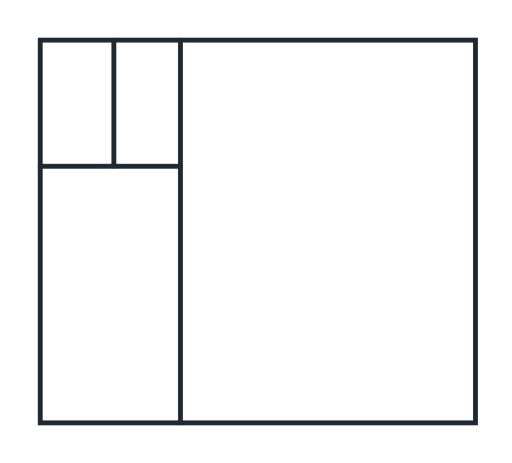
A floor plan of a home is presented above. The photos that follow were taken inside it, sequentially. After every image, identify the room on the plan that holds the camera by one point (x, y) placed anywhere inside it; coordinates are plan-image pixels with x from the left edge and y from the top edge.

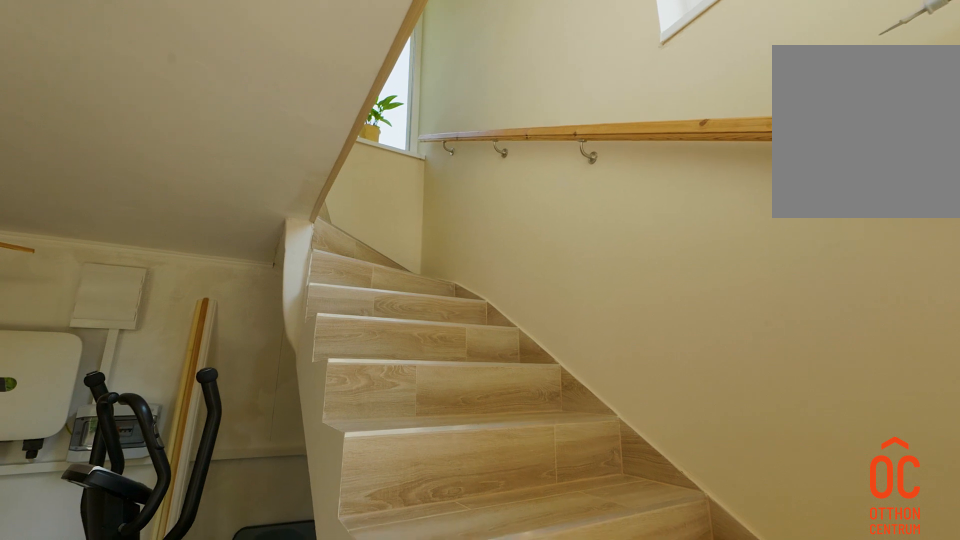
(337, 249)
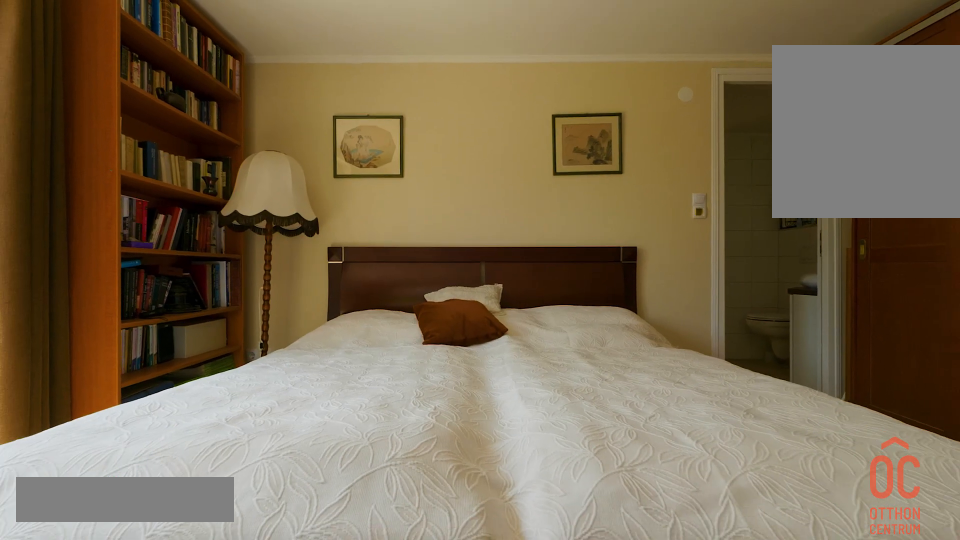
(337, 249)
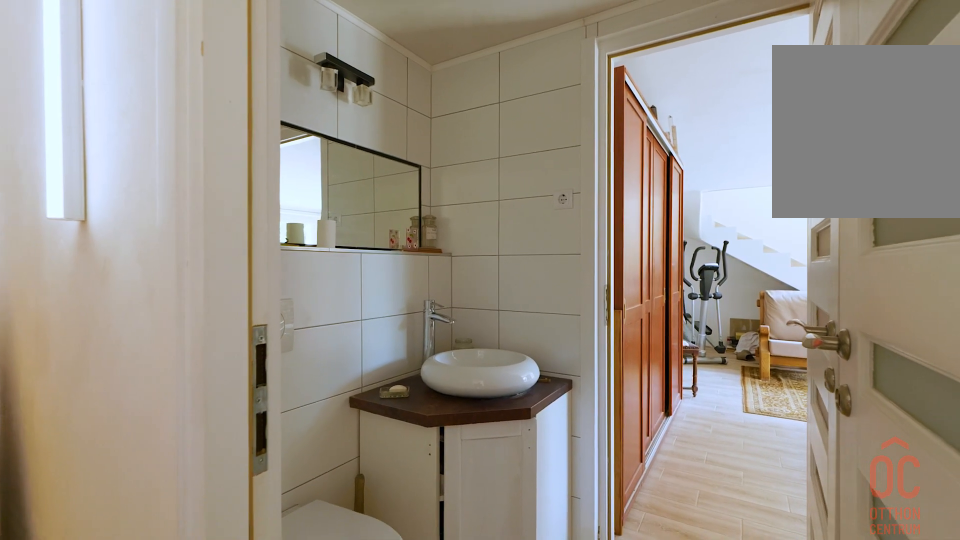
(129, 107)
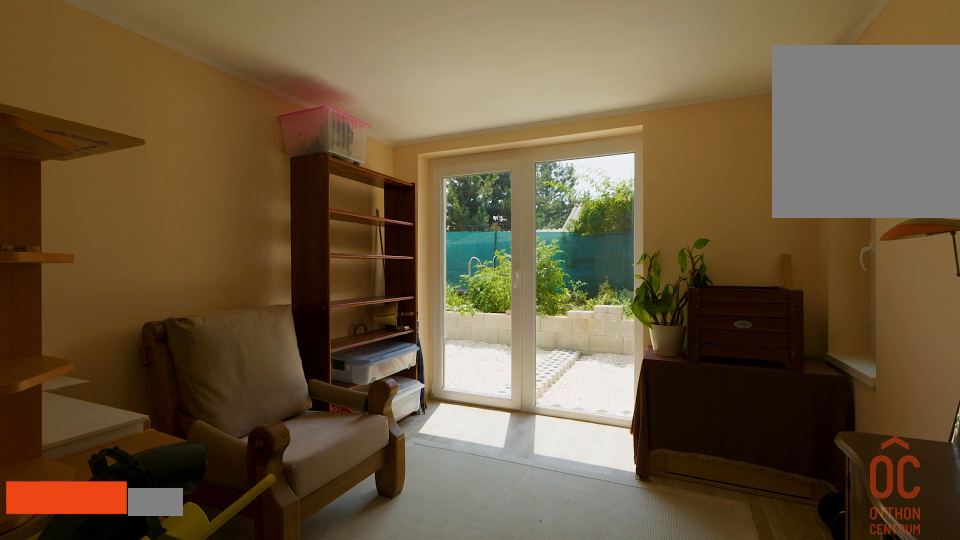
(118, 326)
